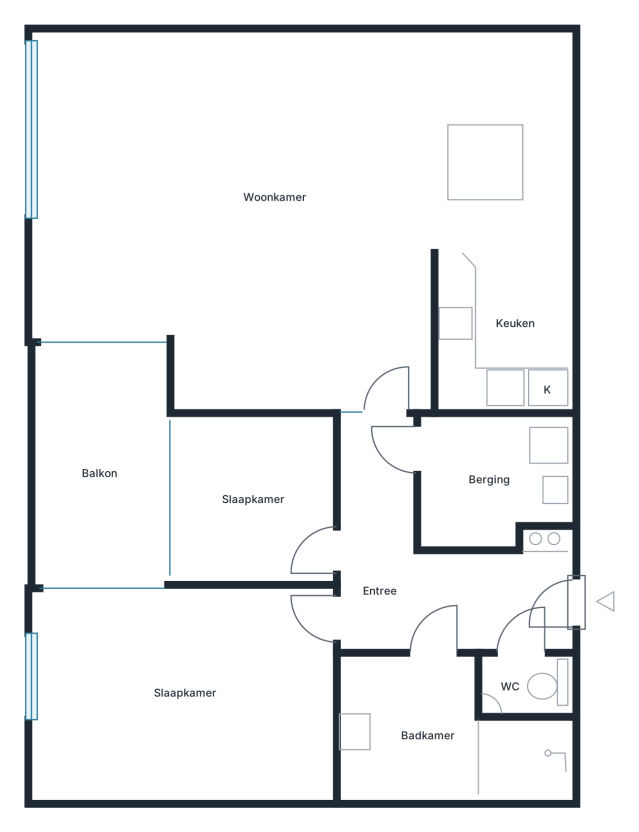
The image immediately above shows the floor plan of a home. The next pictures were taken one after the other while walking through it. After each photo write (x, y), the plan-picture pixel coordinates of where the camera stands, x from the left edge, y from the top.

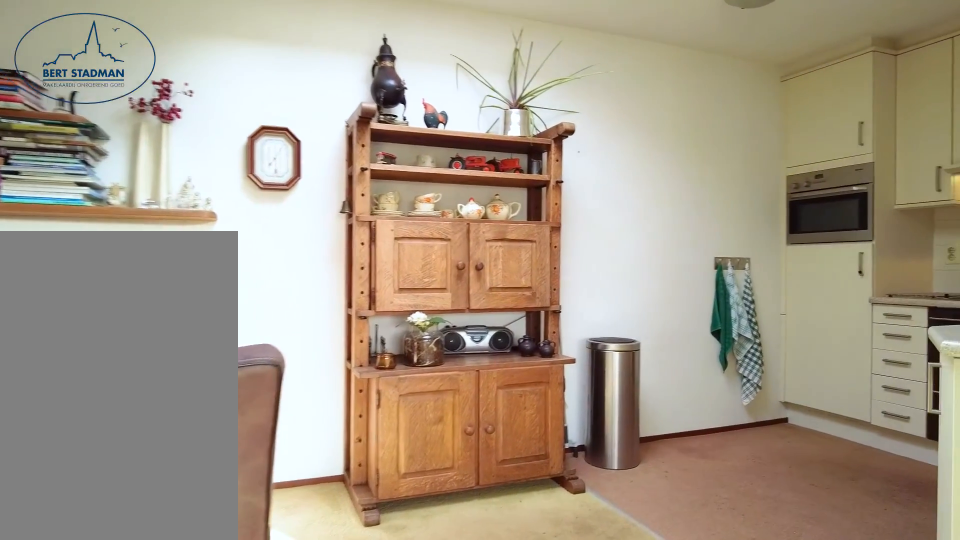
(303, 139)
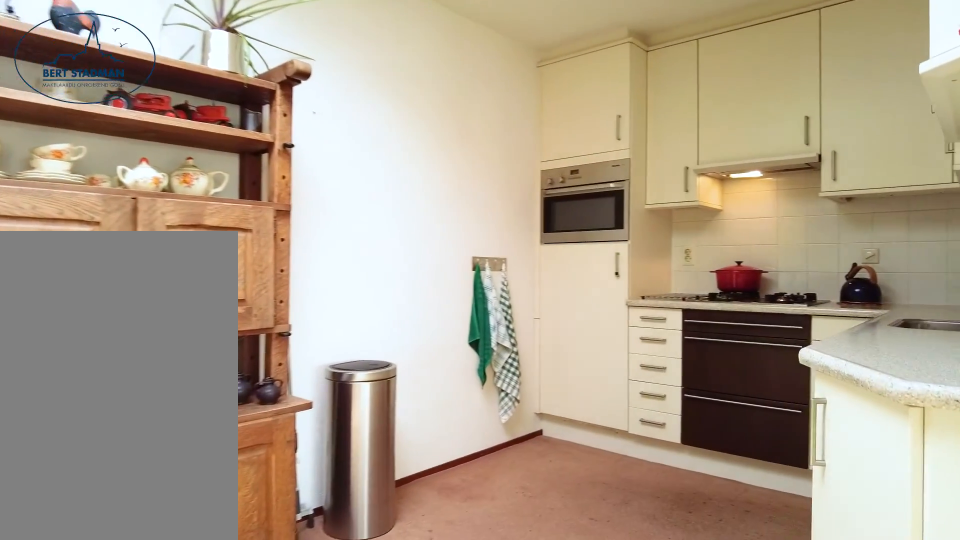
(339, 145)
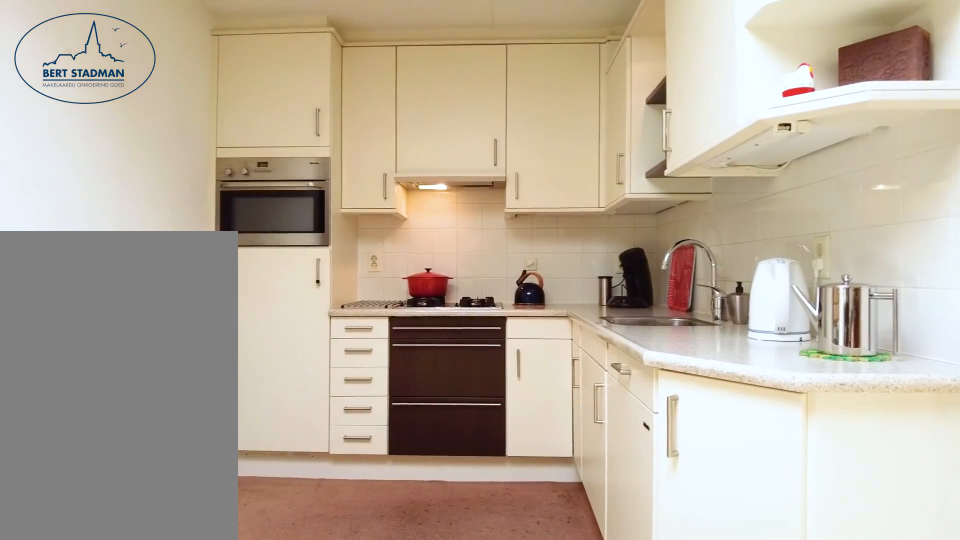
(508, 193)
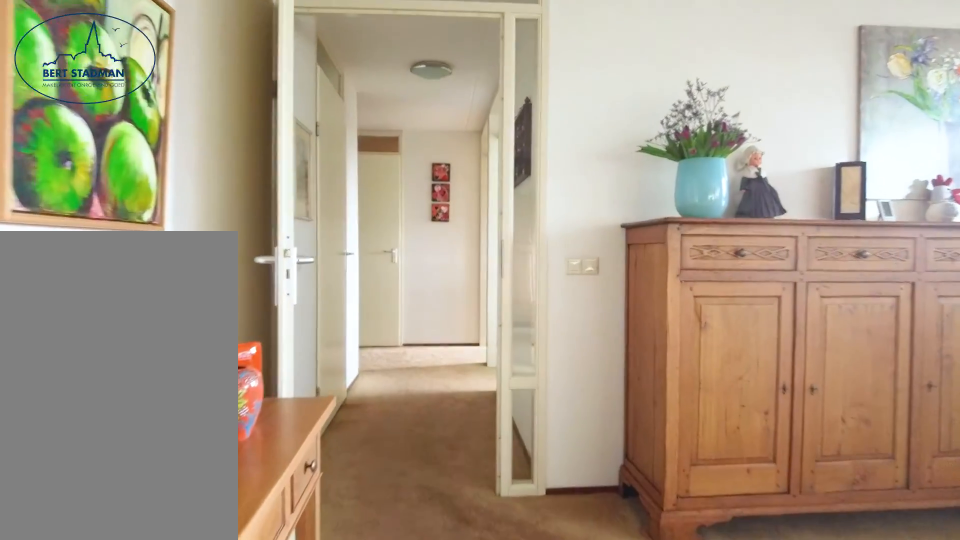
(392, 287)
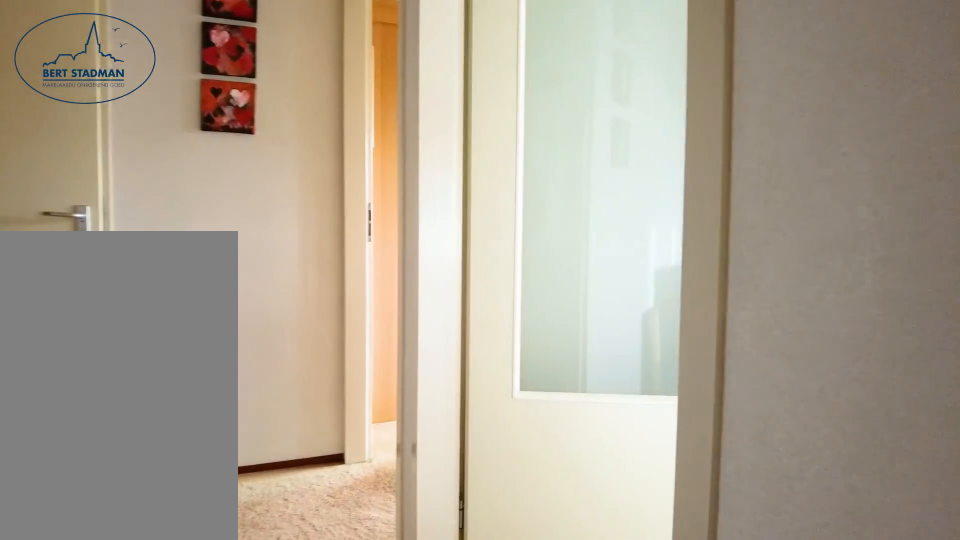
(354, 497)
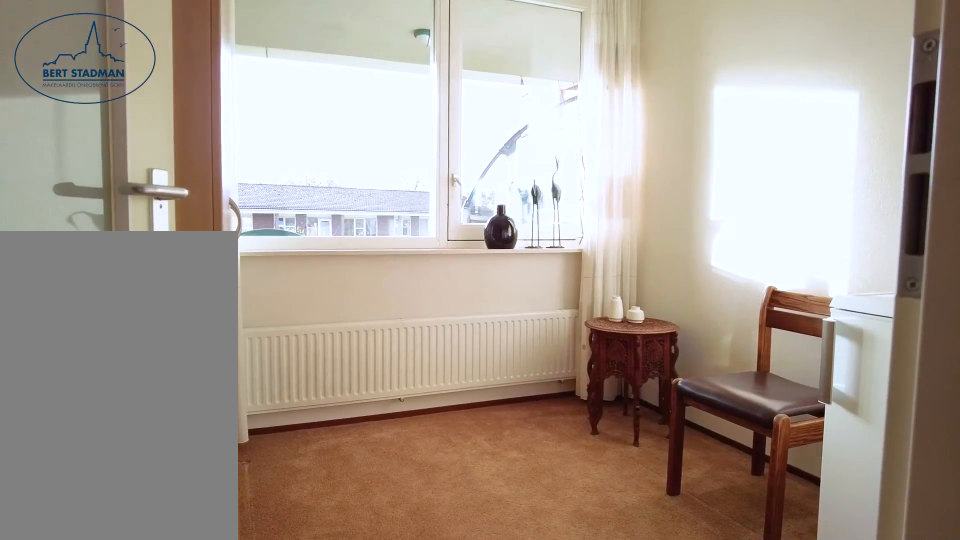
(345, 557)
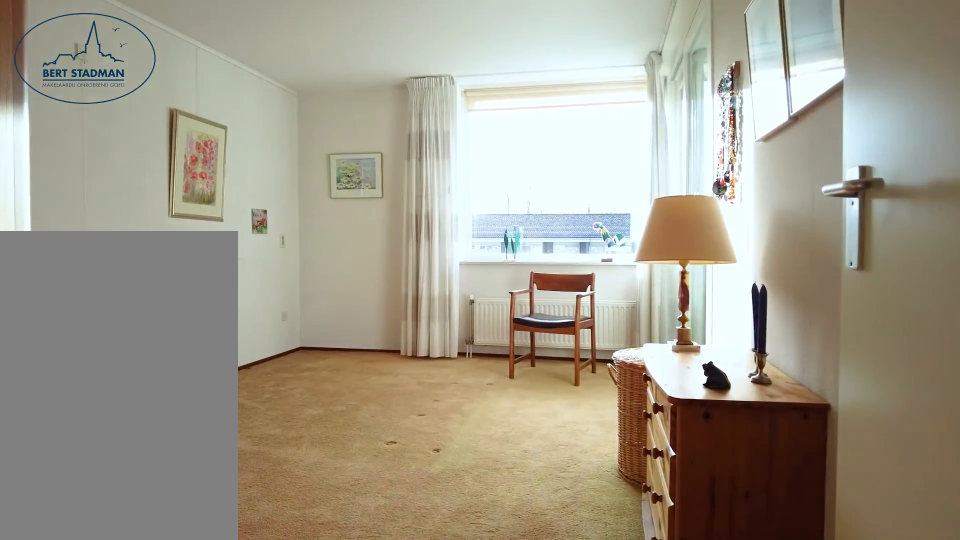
(318, 648)
